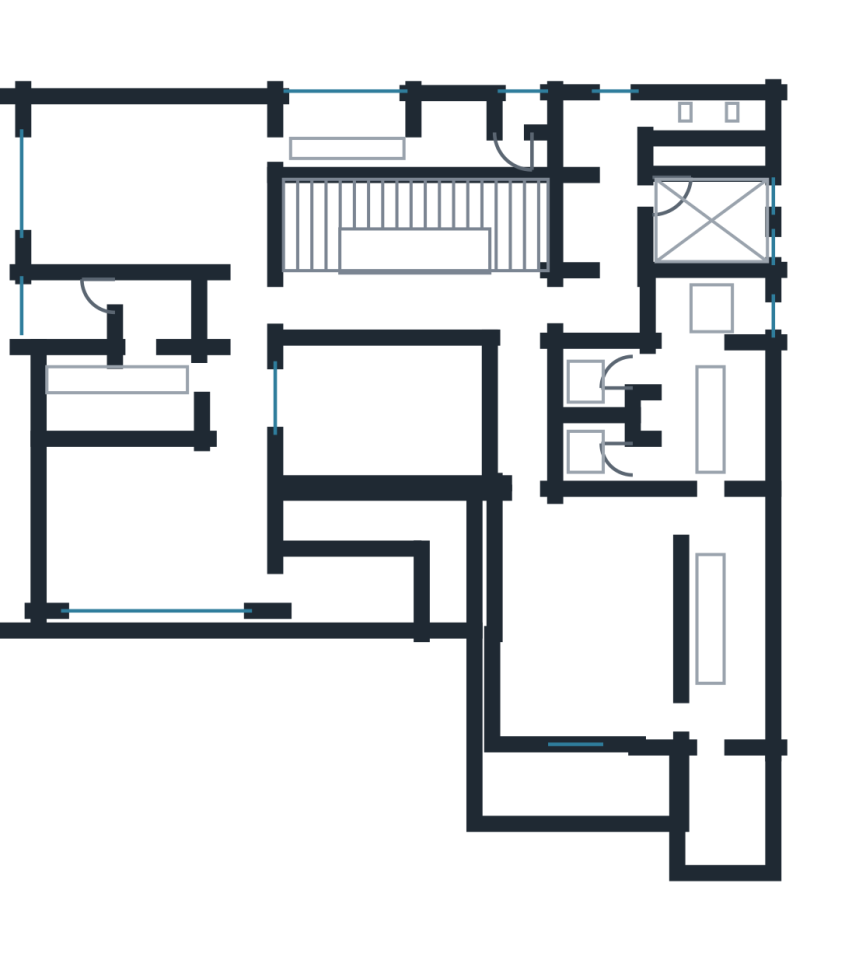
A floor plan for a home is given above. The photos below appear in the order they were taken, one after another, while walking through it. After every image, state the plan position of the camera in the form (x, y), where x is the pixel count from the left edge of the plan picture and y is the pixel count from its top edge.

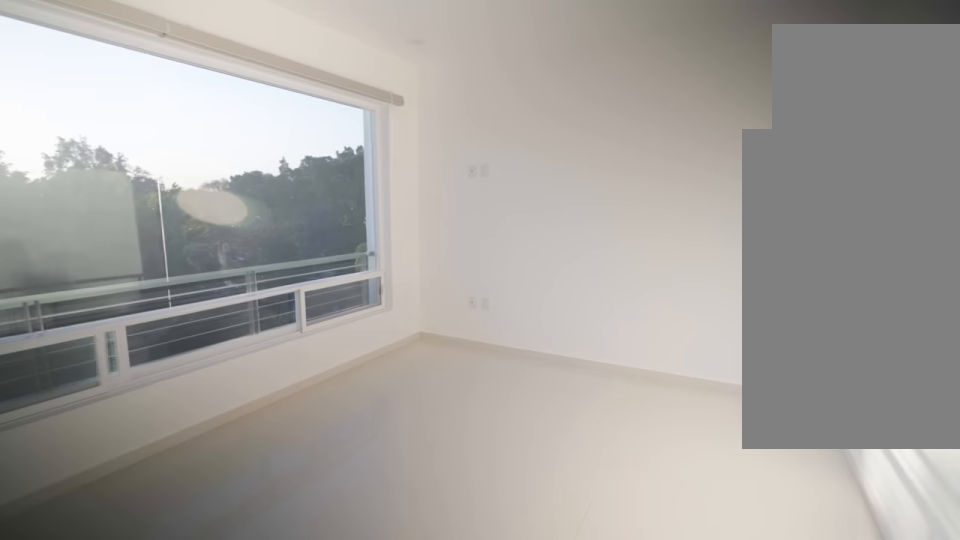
(236, 449)
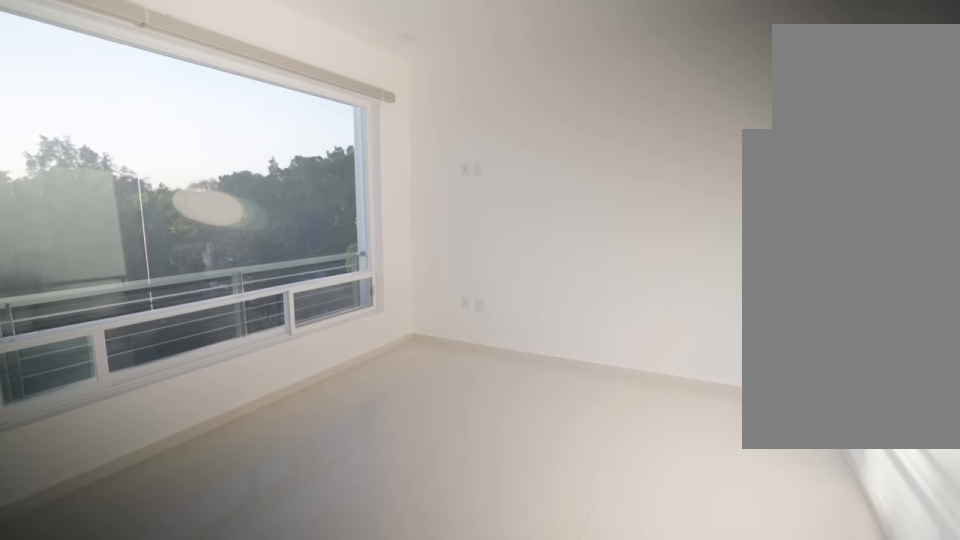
(236, 449)
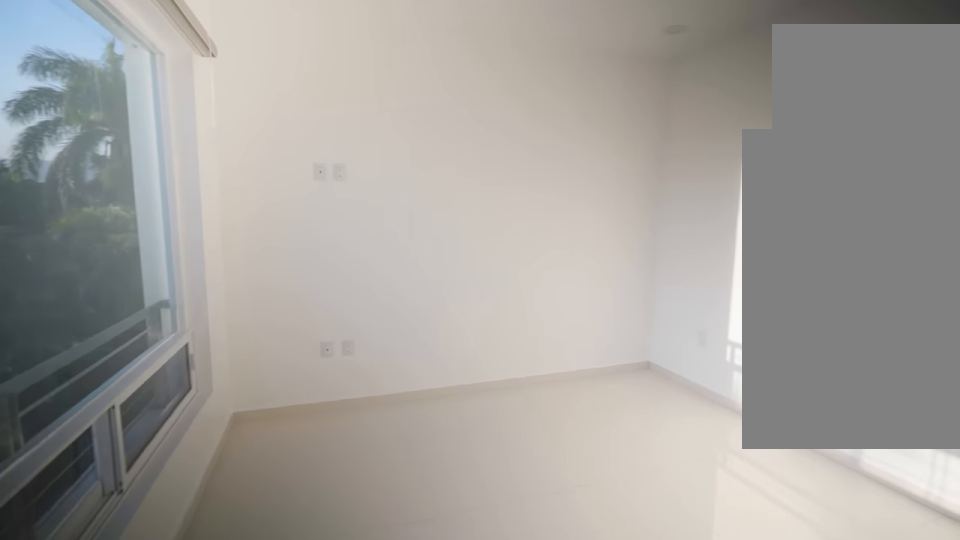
(232, 455)
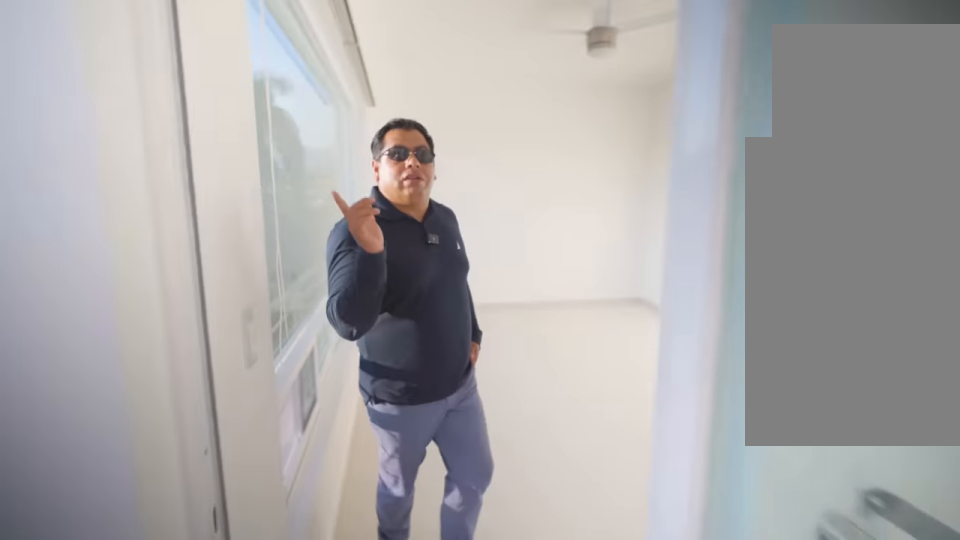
(278, 585)
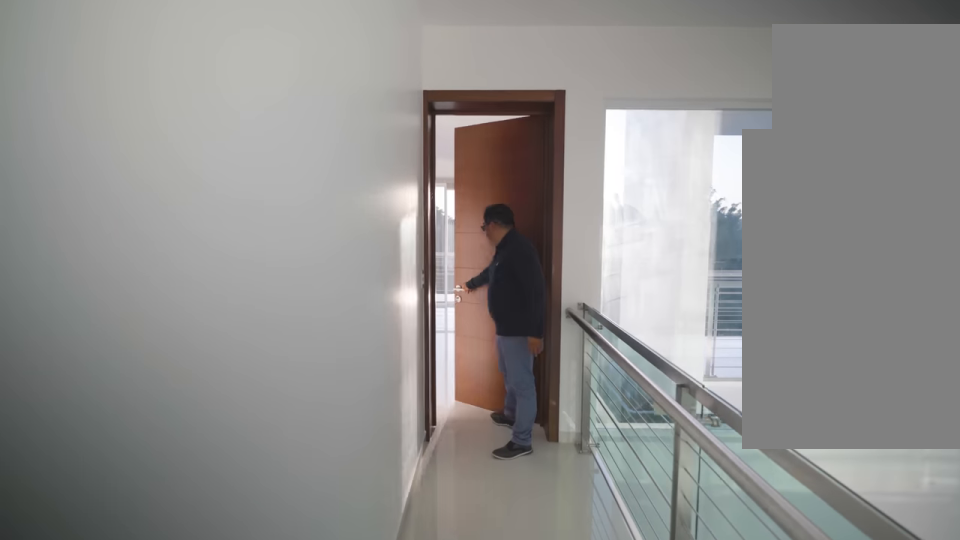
(524, 473)
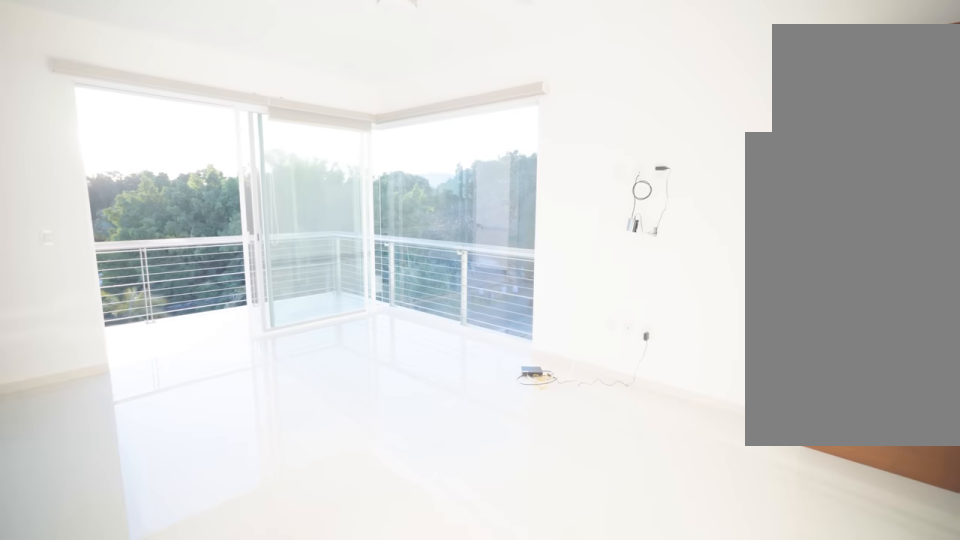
(656, 524)
